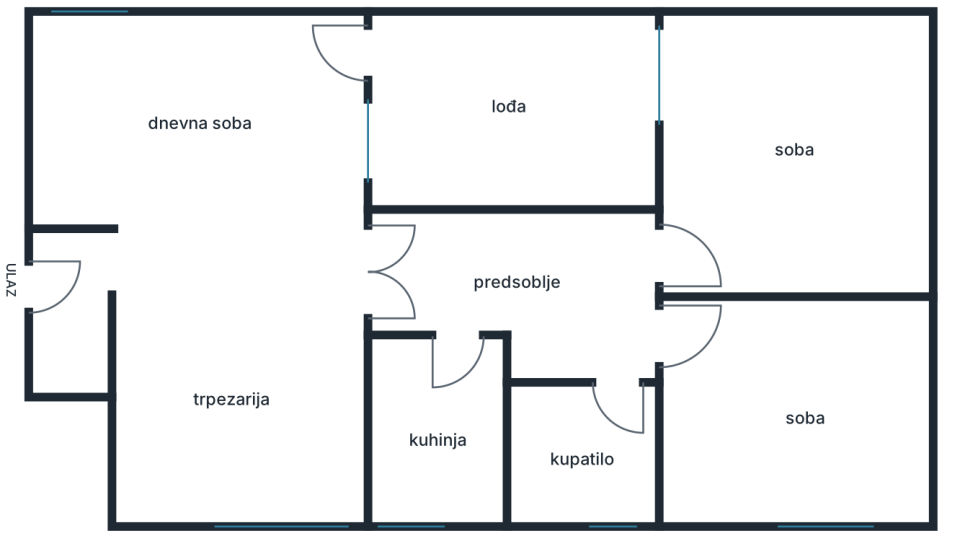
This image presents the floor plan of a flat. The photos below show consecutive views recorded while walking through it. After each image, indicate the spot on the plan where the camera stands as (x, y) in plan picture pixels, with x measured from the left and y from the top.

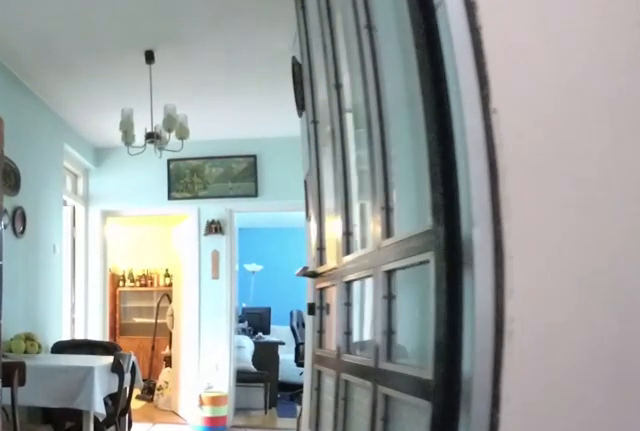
(252, 264)
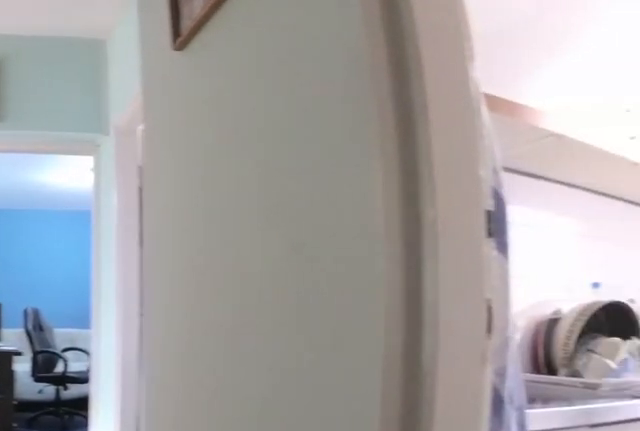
(425, 275)
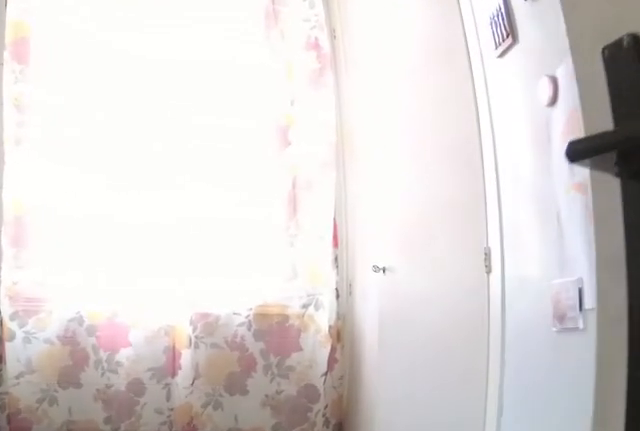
(438, 344)
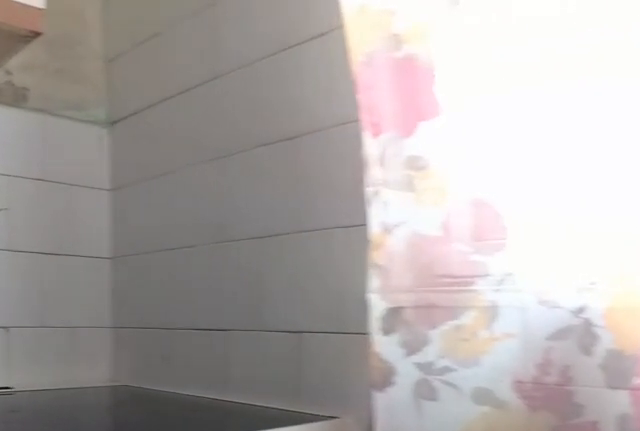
(423, 486)
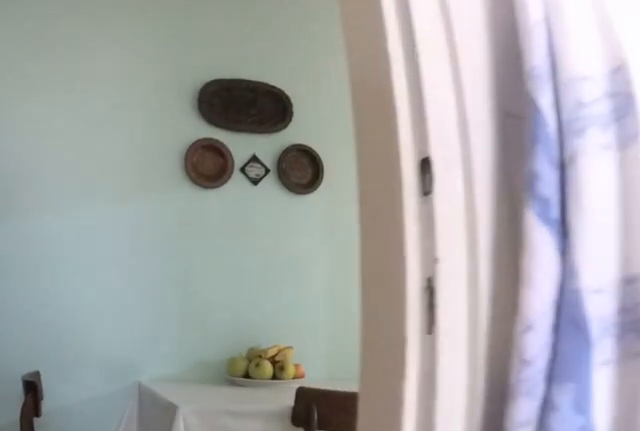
(438, 410)
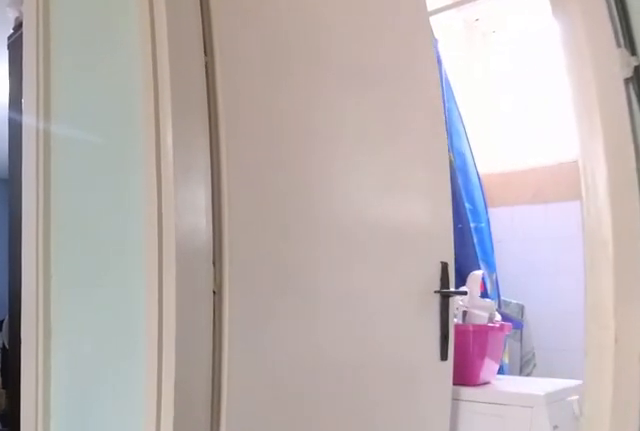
(546, 330)
